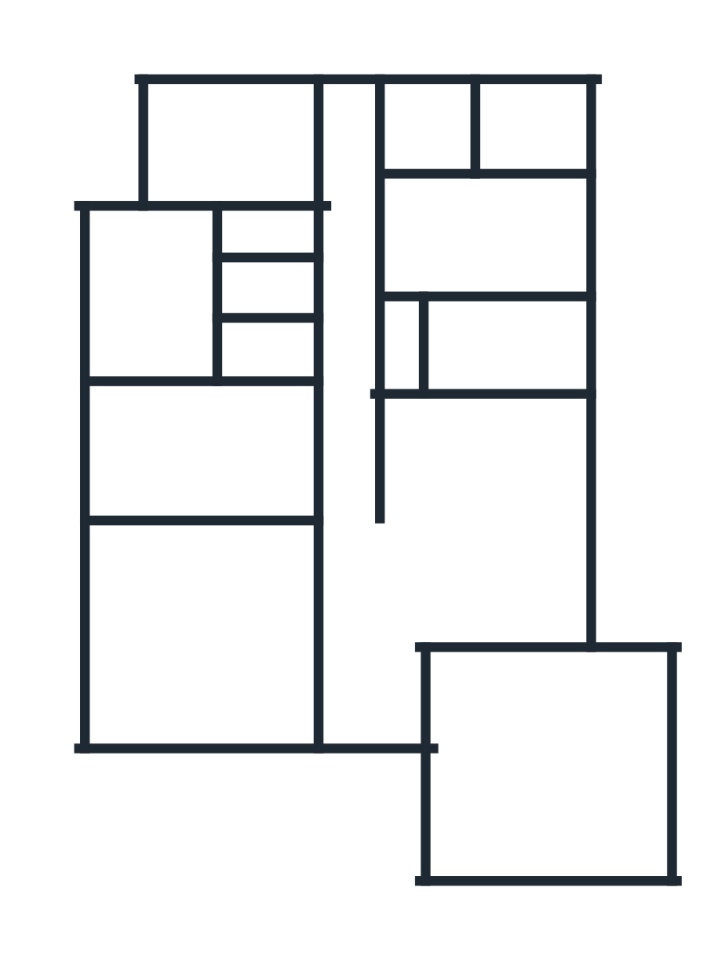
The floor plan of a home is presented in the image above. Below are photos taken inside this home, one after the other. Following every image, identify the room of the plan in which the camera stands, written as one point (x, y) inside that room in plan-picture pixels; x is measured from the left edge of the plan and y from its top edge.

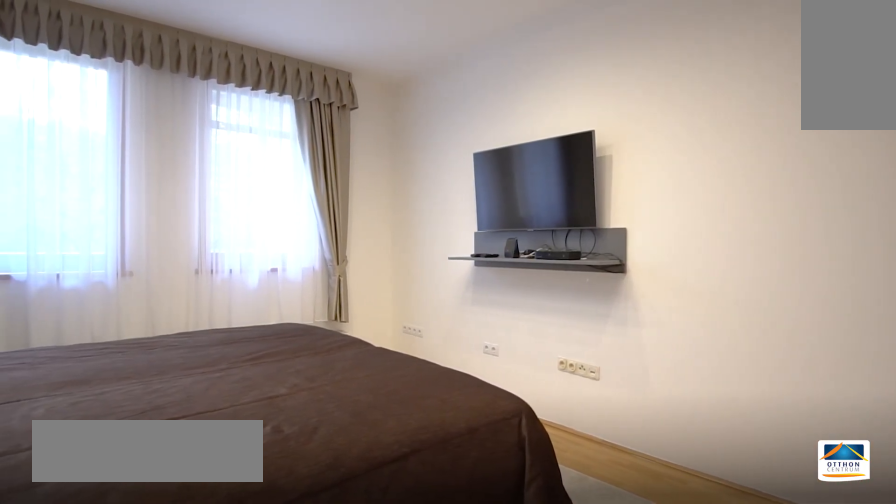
(203, 451)
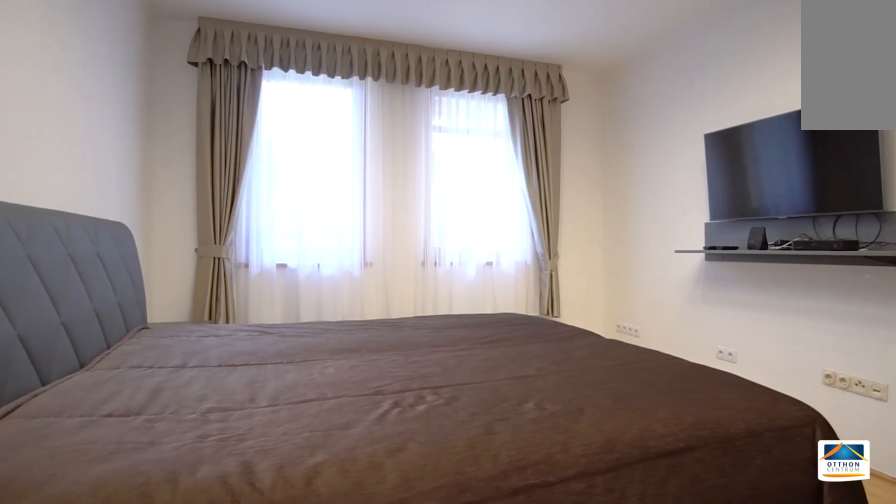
(203, 452)
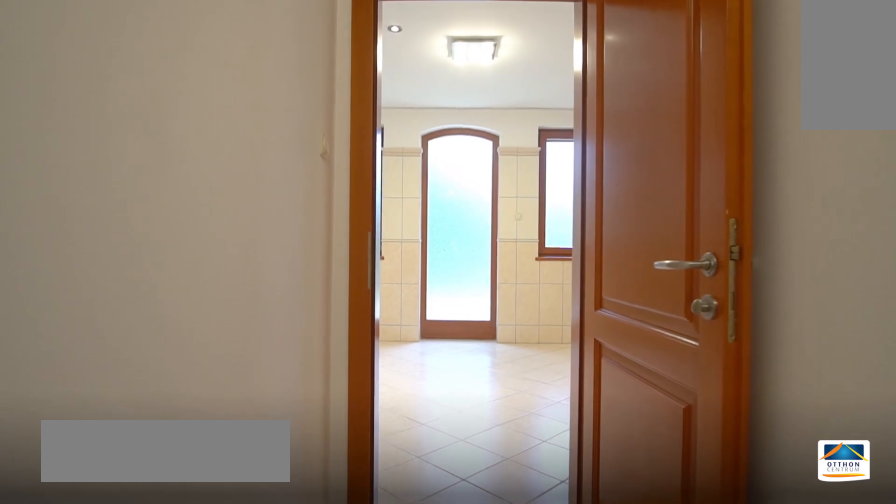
(273, 293)
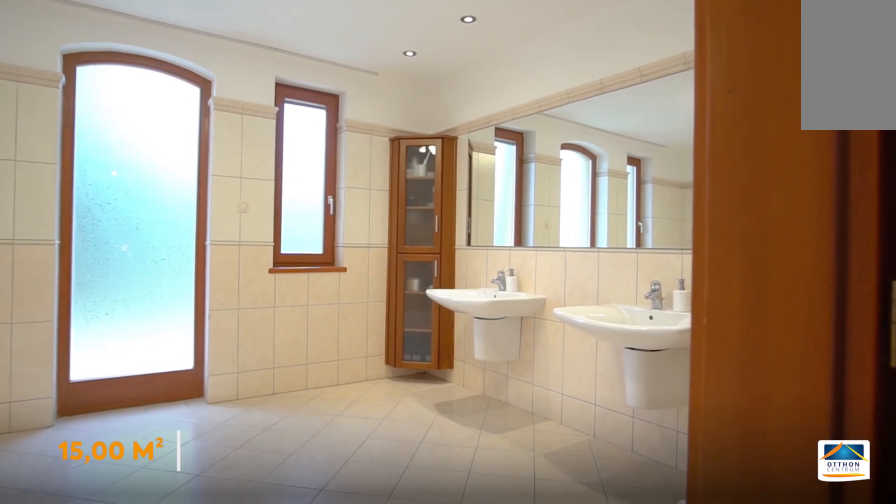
(156, 292)
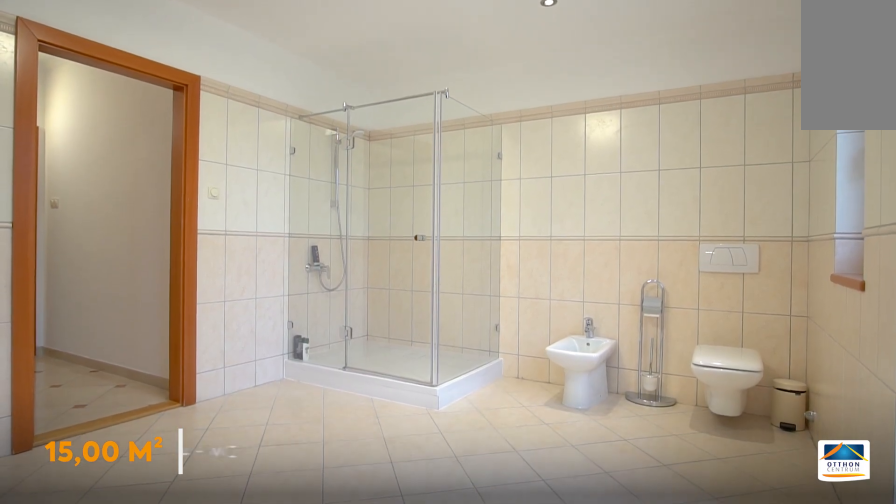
(156, 292)
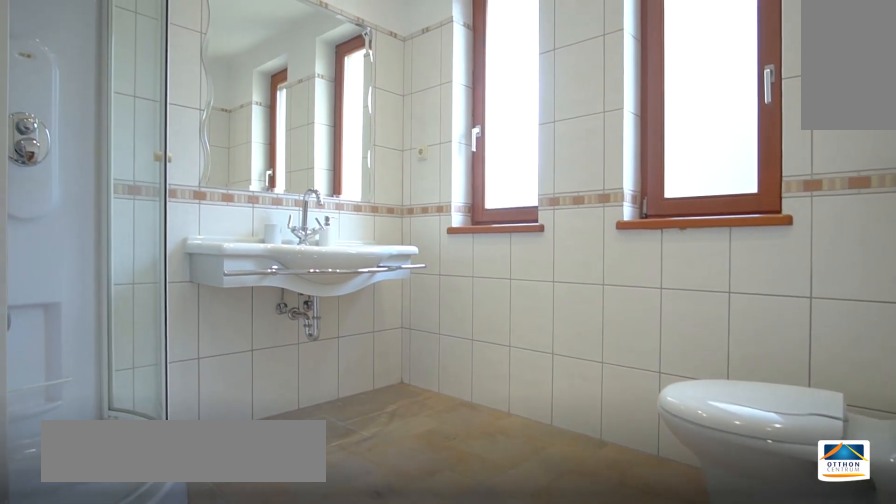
(537, 127)
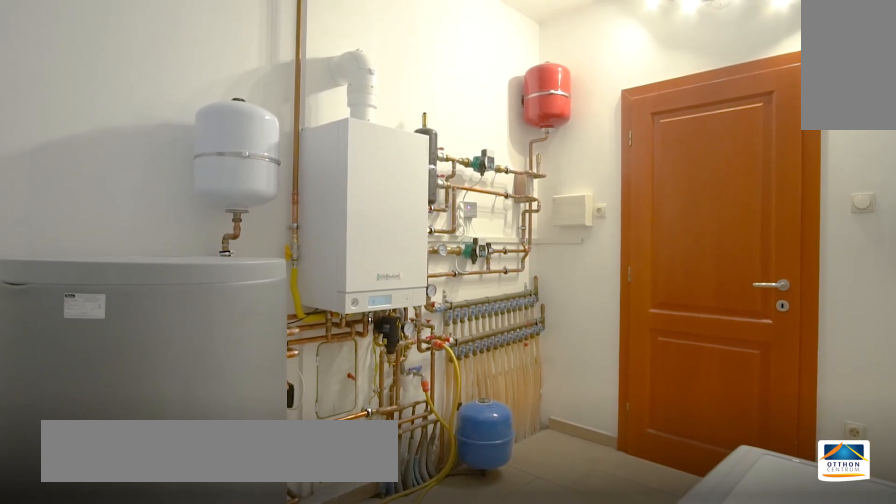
(503, 350)
